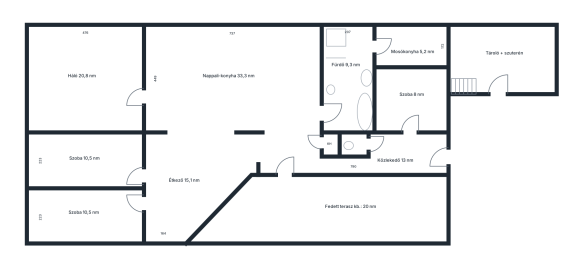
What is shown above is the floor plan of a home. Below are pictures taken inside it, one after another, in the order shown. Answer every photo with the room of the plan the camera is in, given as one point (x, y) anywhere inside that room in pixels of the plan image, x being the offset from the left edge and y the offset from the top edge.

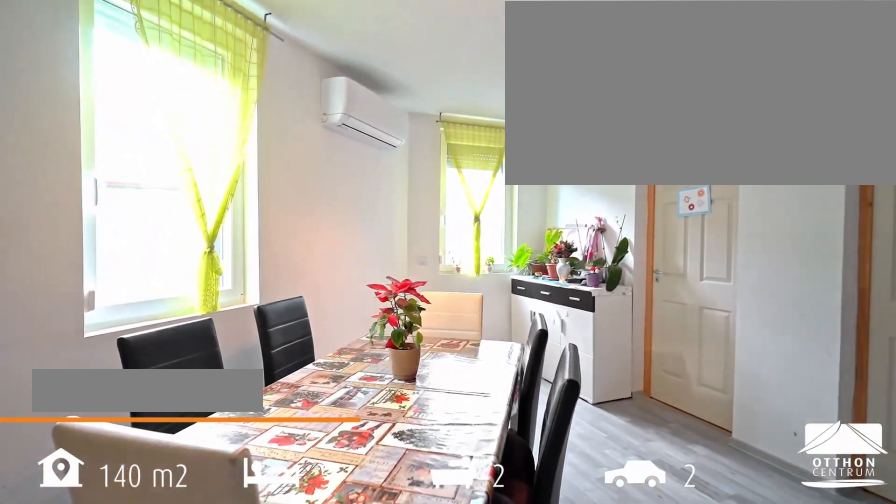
(185, 180)
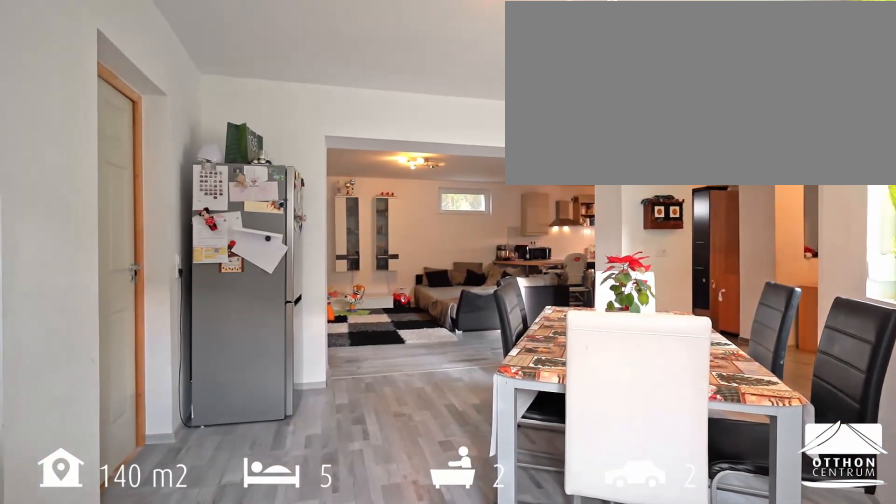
(185, 180)
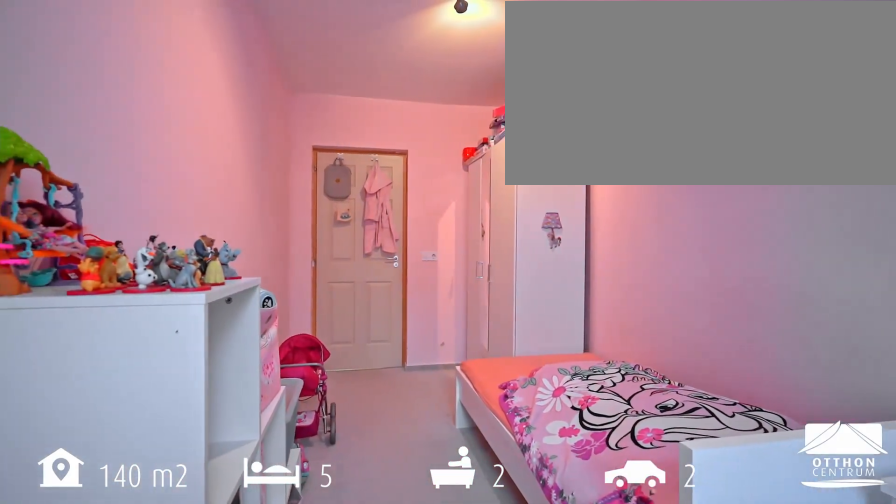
(87, 215)
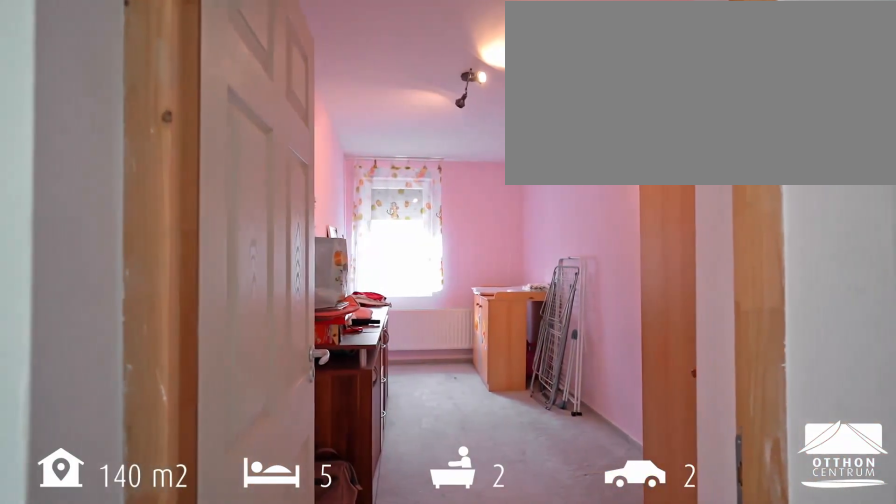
(86, 160)
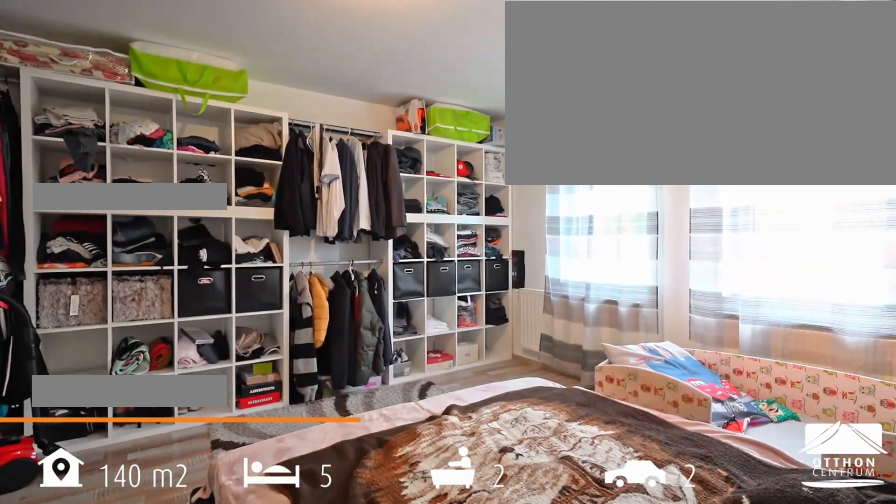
(84, 77)
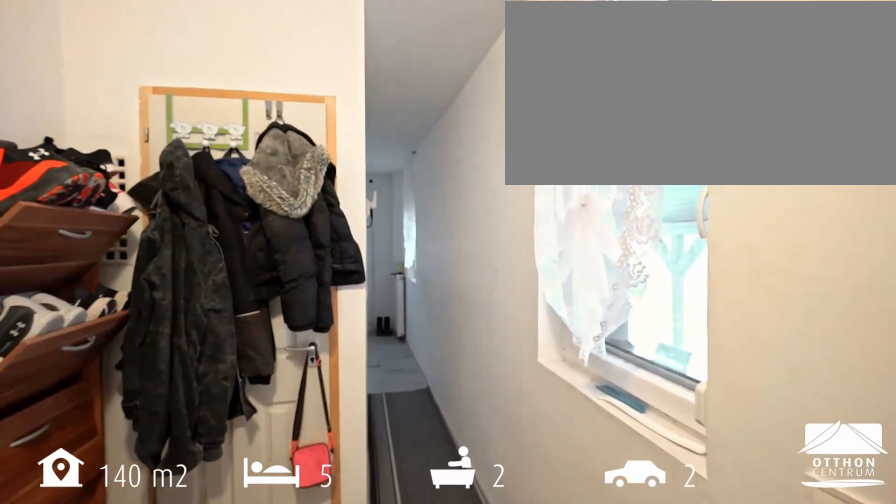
(349, 165)
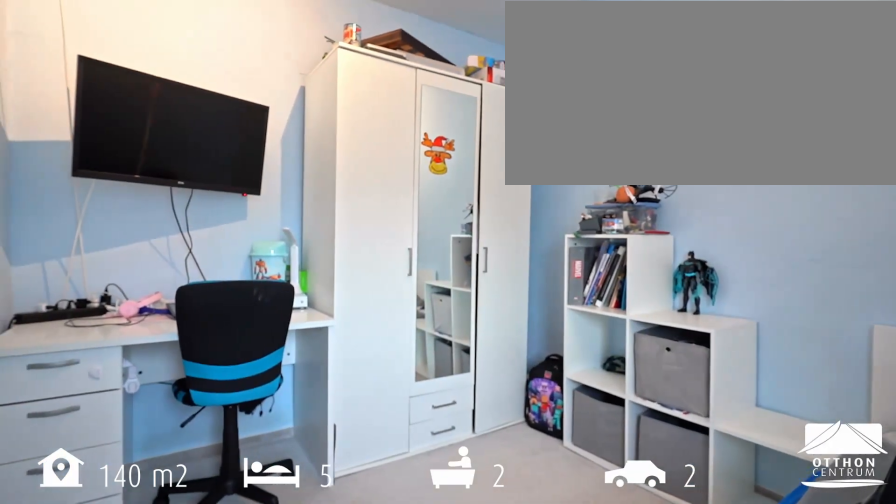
(410, 102)
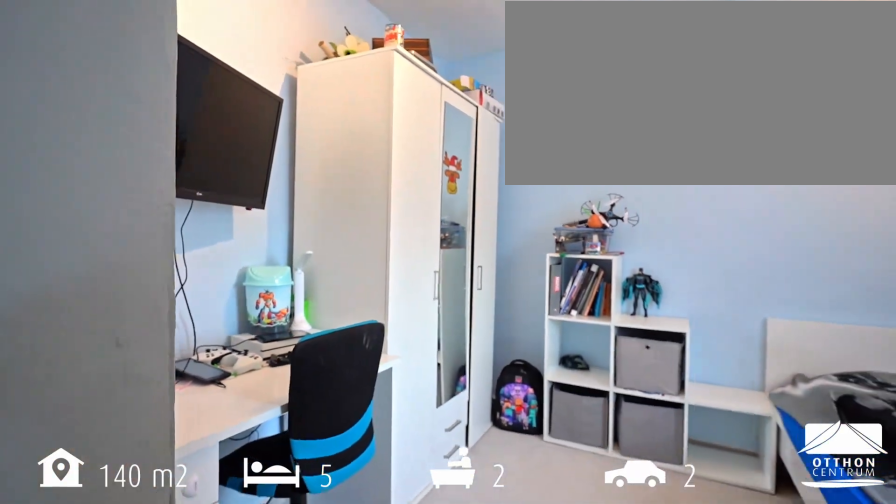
(410, 102)
